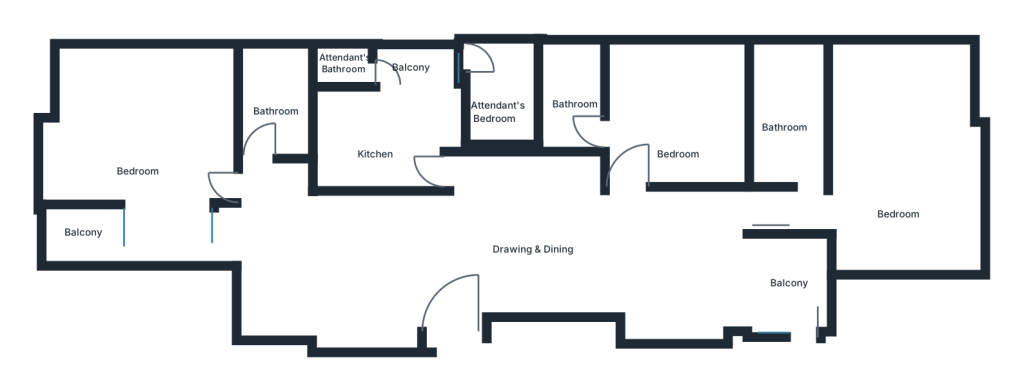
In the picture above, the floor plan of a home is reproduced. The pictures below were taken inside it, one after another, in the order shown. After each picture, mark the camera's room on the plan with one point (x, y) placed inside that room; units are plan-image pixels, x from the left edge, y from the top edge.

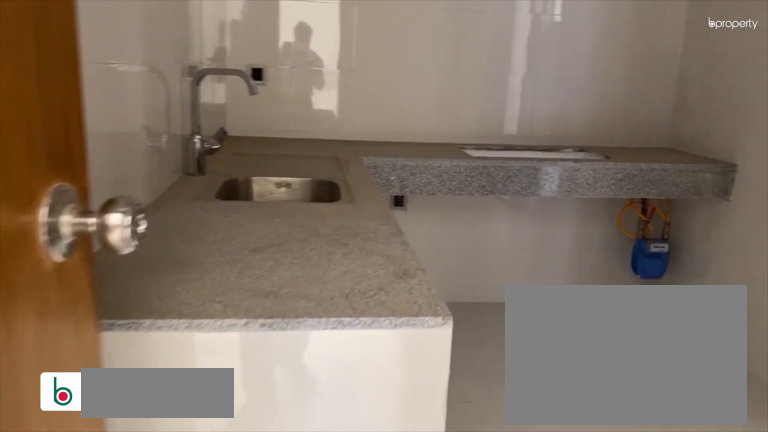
(378, 129)
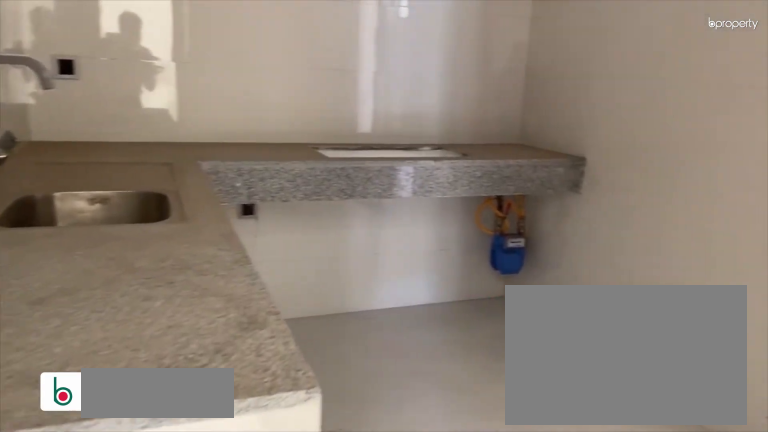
(378, 129)
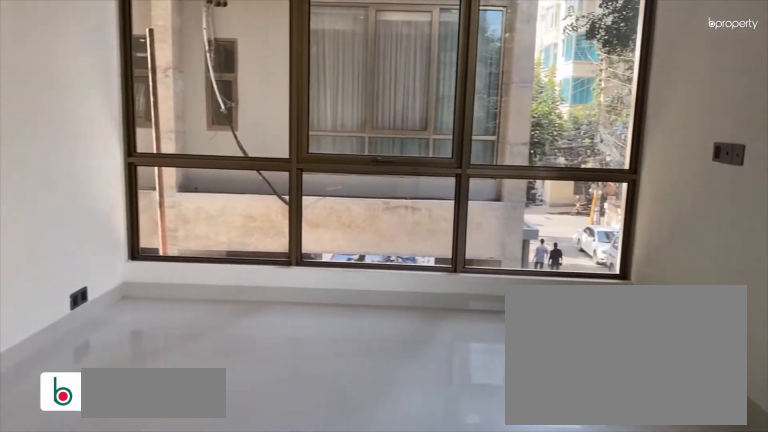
(896, 152)
